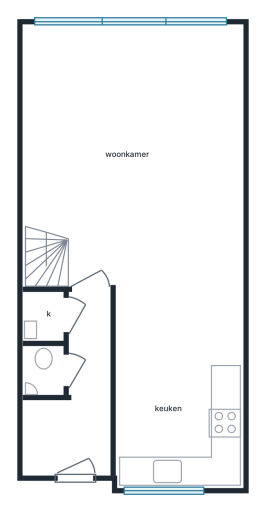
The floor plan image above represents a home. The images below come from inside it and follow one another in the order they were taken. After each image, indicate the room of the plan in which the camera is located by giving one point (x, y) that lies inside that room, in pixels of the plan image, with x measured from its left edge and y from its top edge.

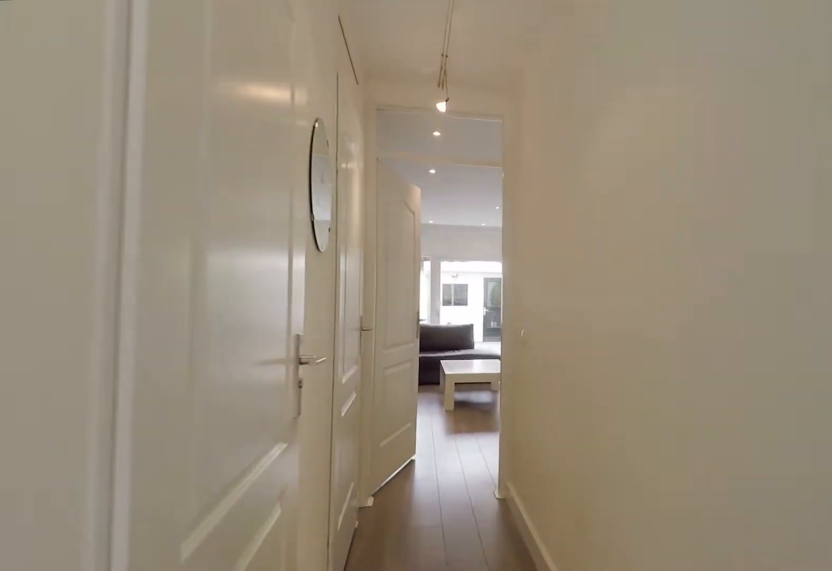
(77, 400)
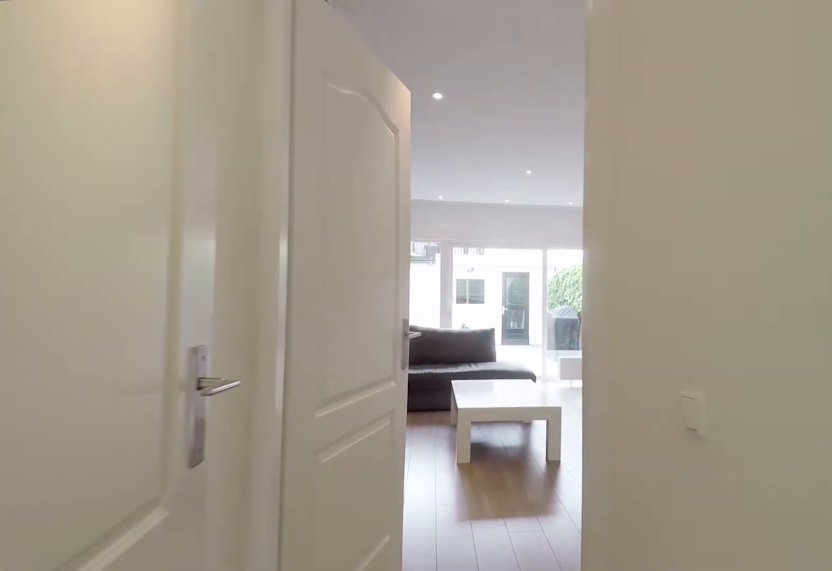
(77, 400)
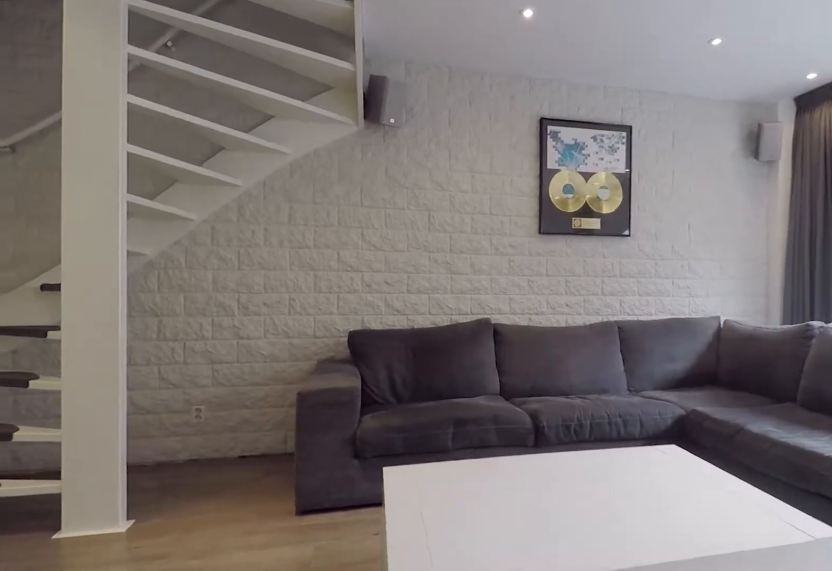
(136, 153)
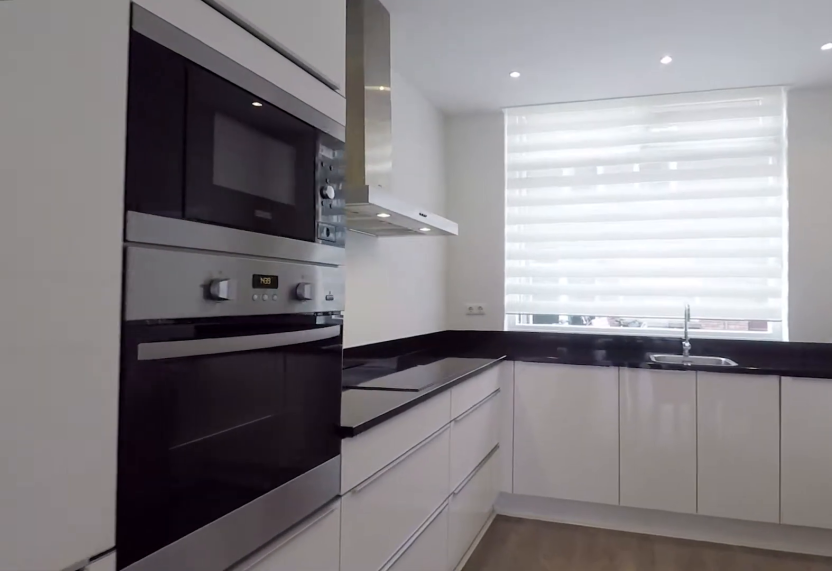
(178, 386)
